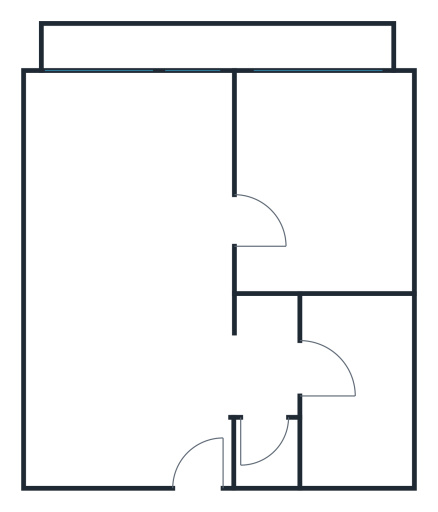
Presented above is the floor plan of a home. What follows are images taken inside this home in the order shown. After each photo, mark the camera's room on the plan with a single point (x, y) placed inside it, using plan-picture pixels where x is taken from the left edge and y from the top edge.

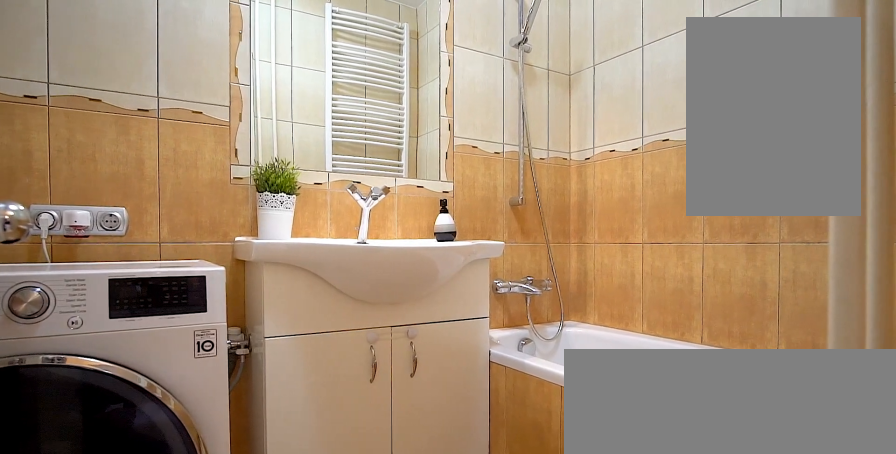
(346, 382)
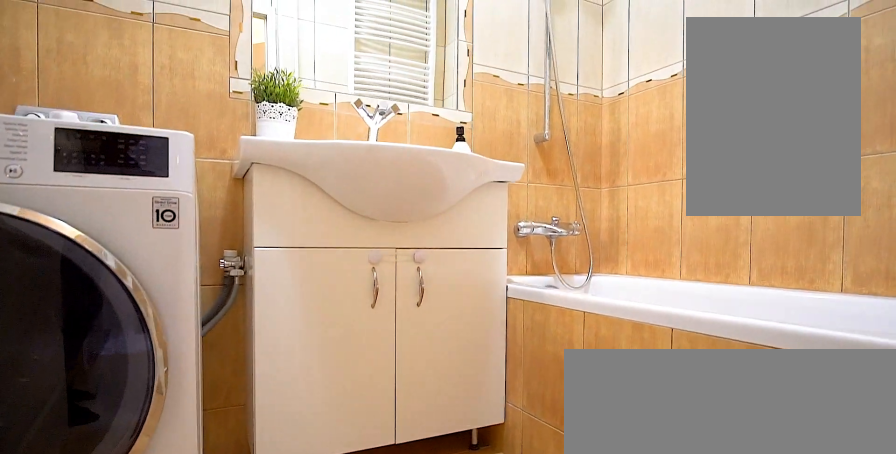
(346, 382)
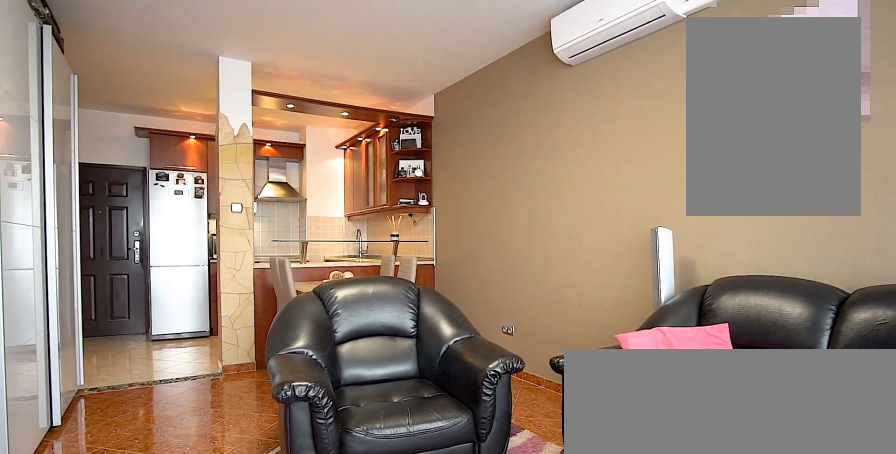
(137, 206)
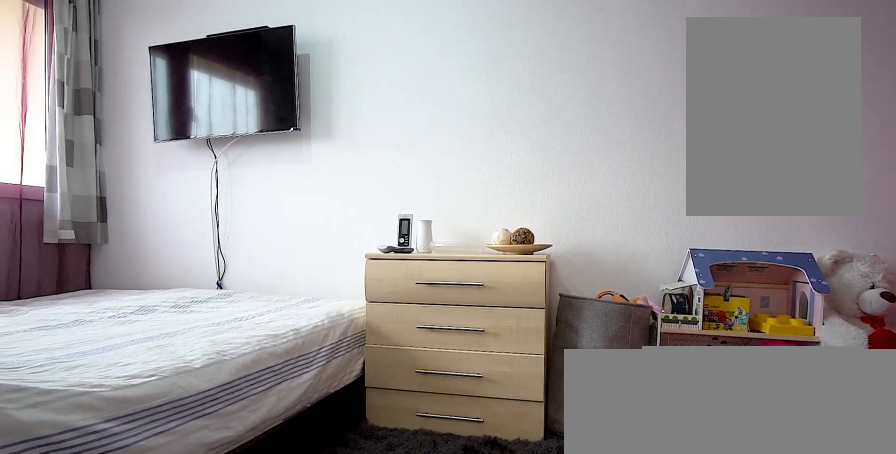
(318, 198)
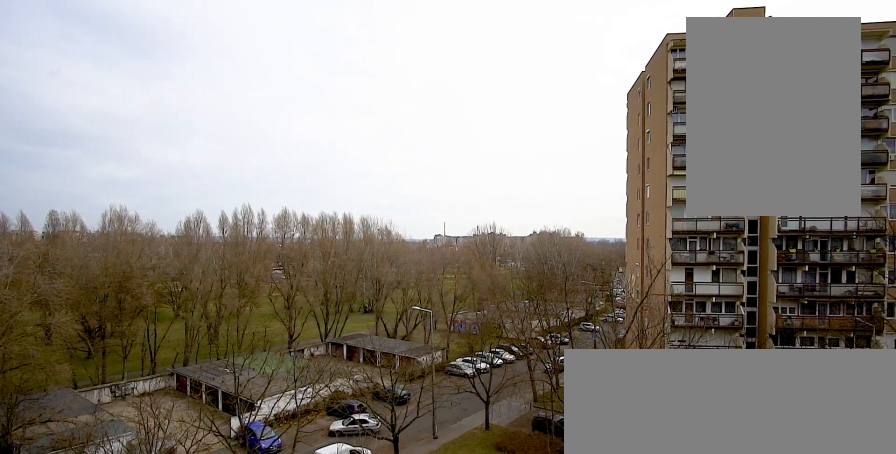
(220, 51)
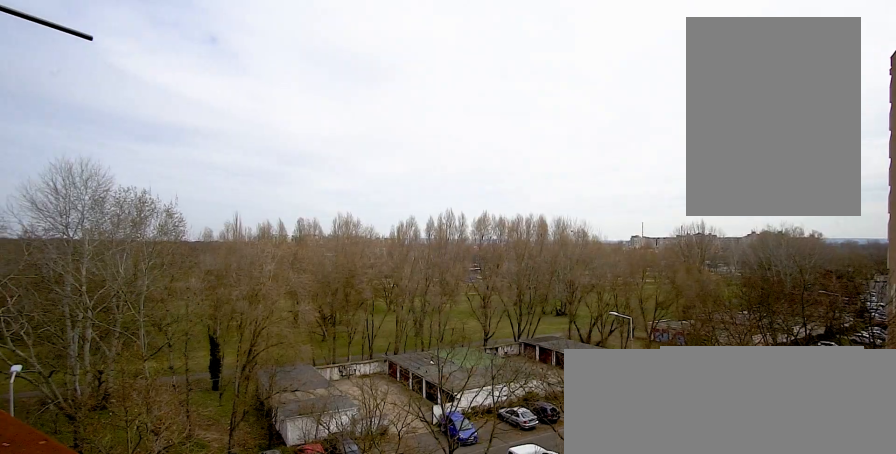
(220, 51)
